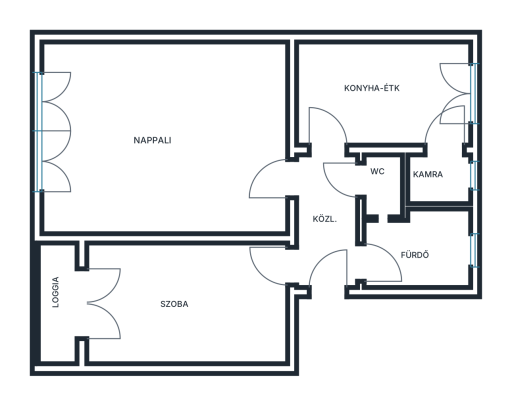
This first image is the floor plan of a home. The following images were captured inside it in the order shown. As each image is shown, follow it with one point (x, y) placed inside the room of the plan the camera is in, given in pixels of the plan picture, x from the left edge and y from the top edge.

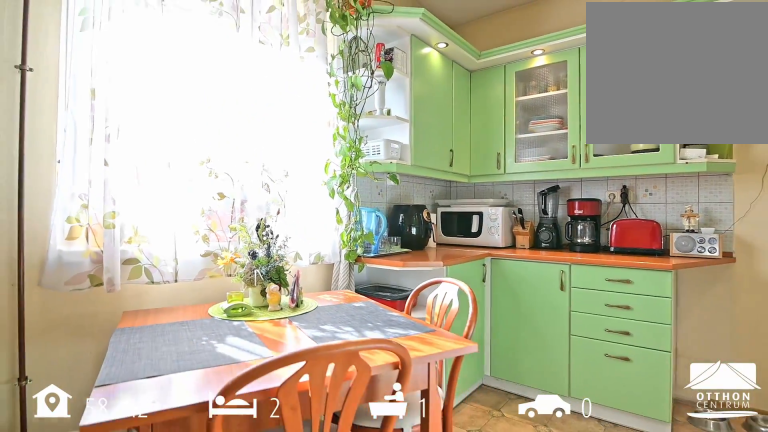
(384, 93)
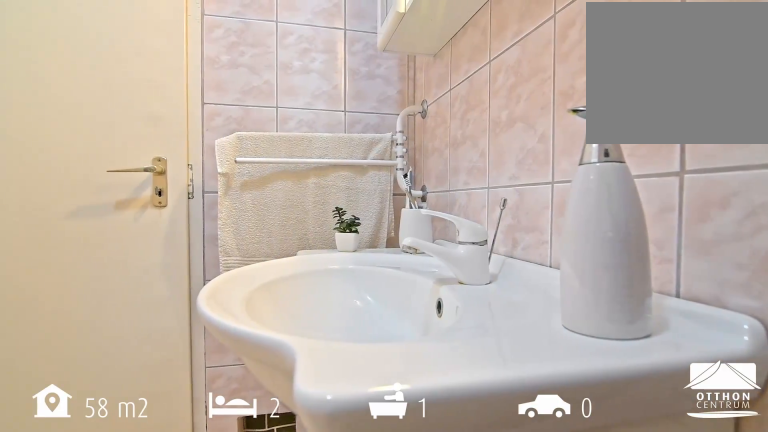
(420, 252)
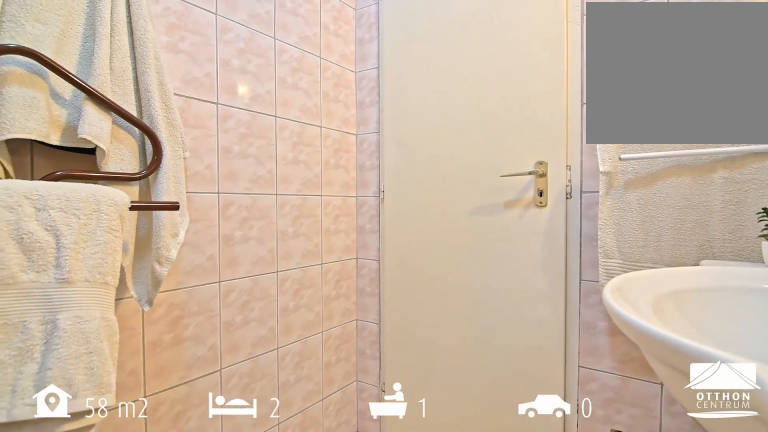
(420, 252)
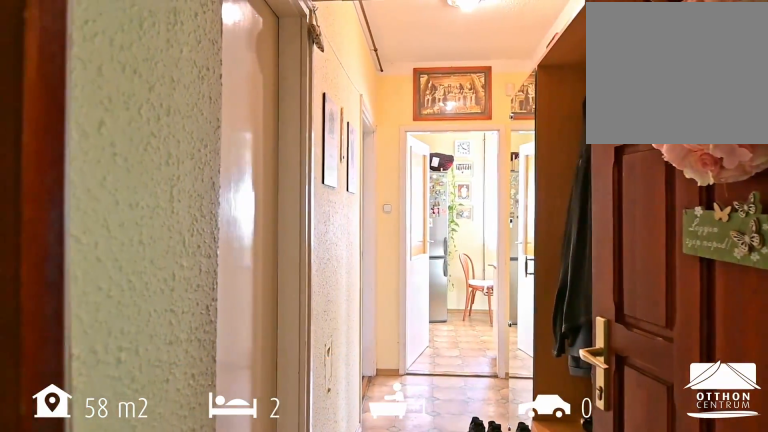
(327, 221)
